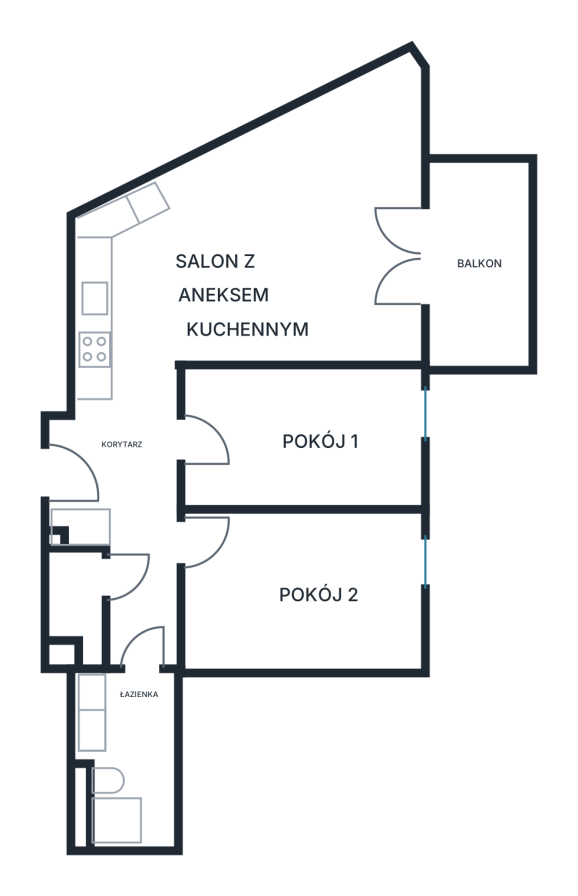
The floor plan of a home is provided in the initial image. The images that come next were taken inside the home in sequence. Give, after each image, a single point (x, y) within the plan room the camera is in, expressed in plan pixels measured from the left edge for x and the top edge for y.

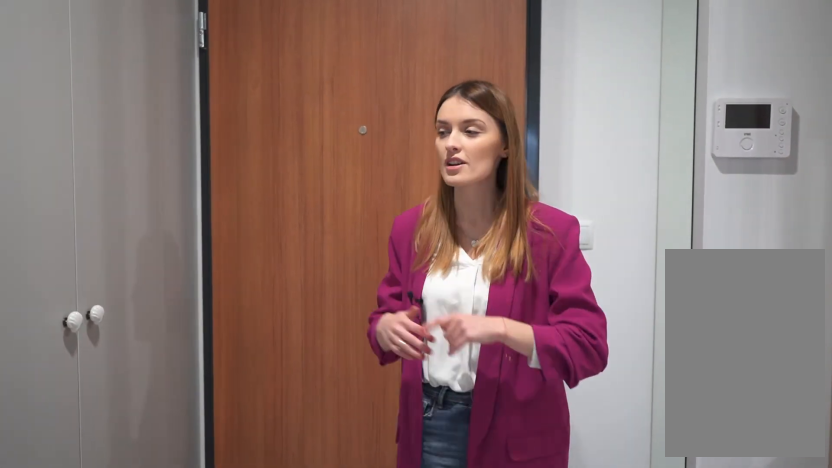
(134, 508)
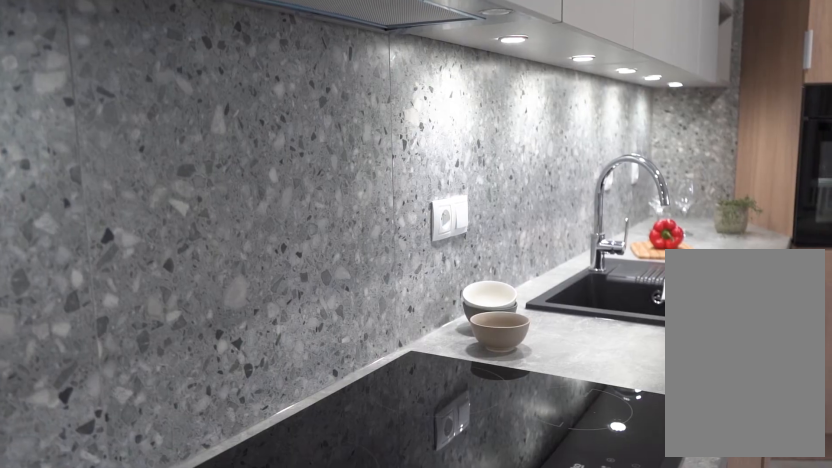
(260, 233)
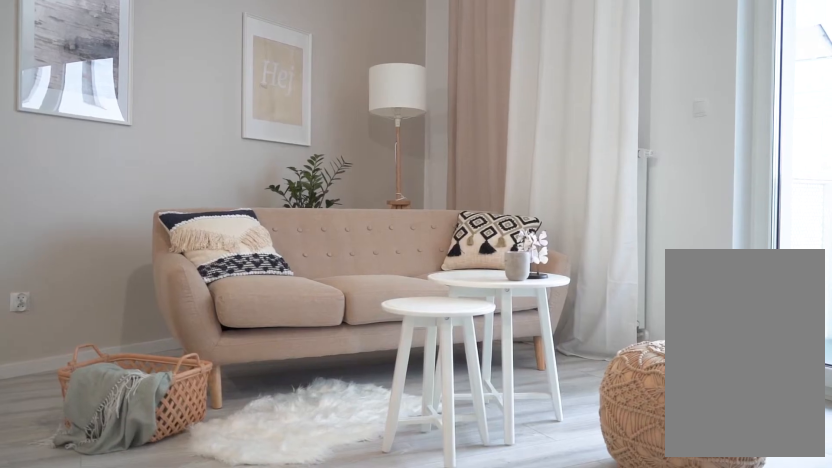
(260, 233)
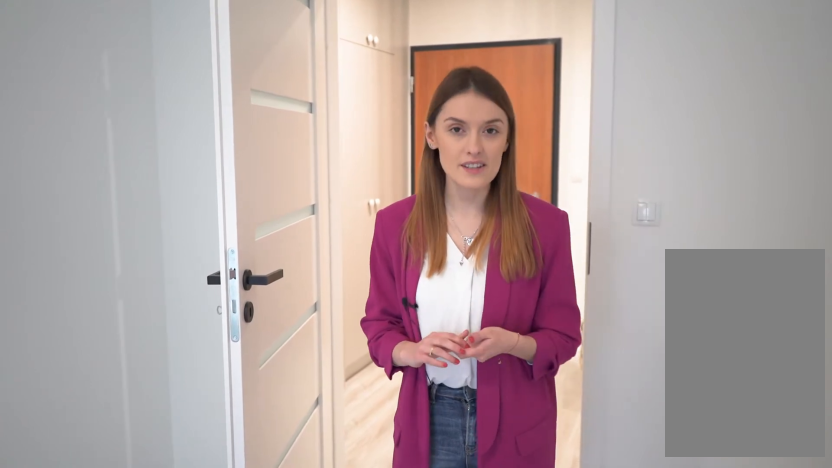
(307, 436)
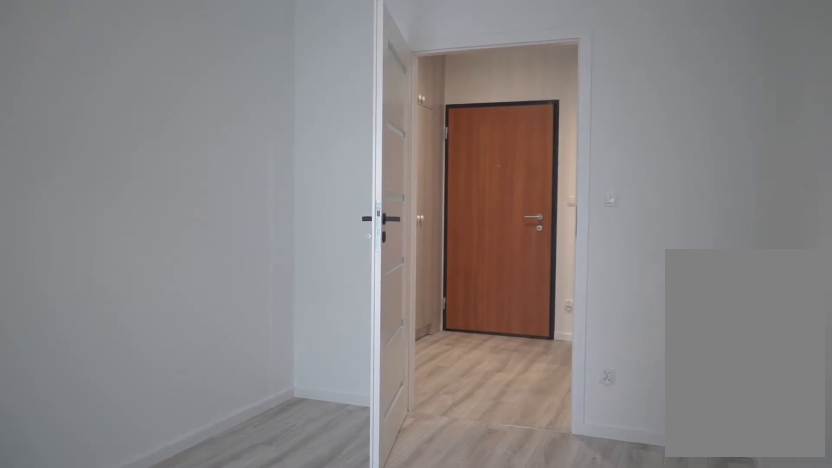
(307, 436)
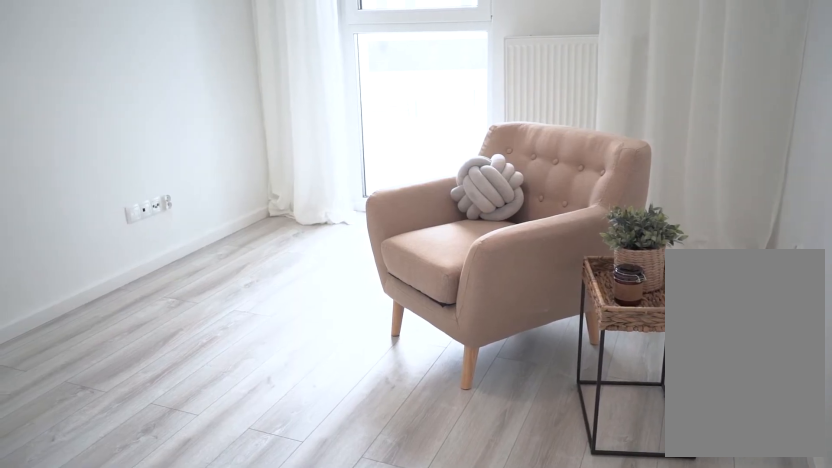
(306, 590)
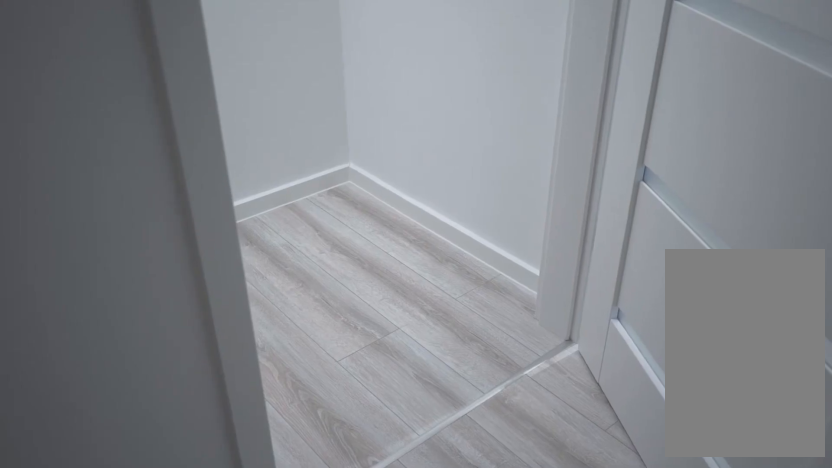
(79, 601)
